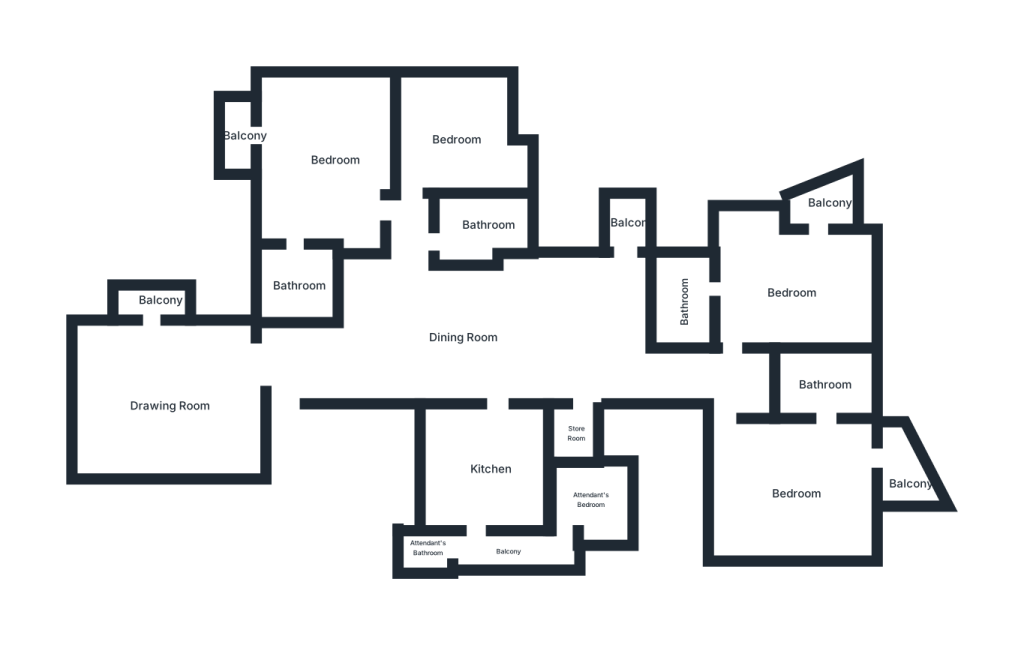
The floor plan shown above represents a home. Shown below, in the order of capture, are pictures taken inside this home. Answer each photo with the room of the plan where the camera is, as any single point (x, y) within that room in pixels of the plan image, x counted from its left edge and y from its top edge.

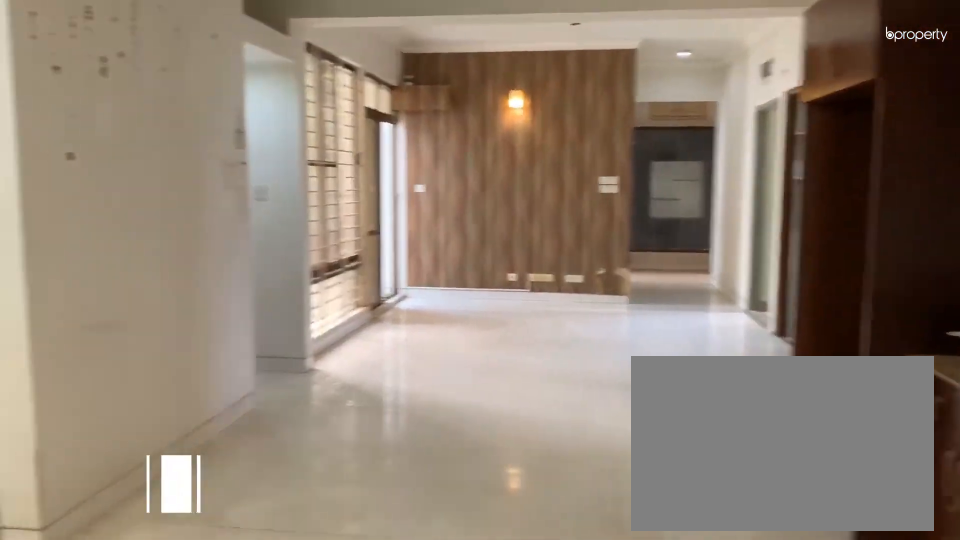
(463, 338)
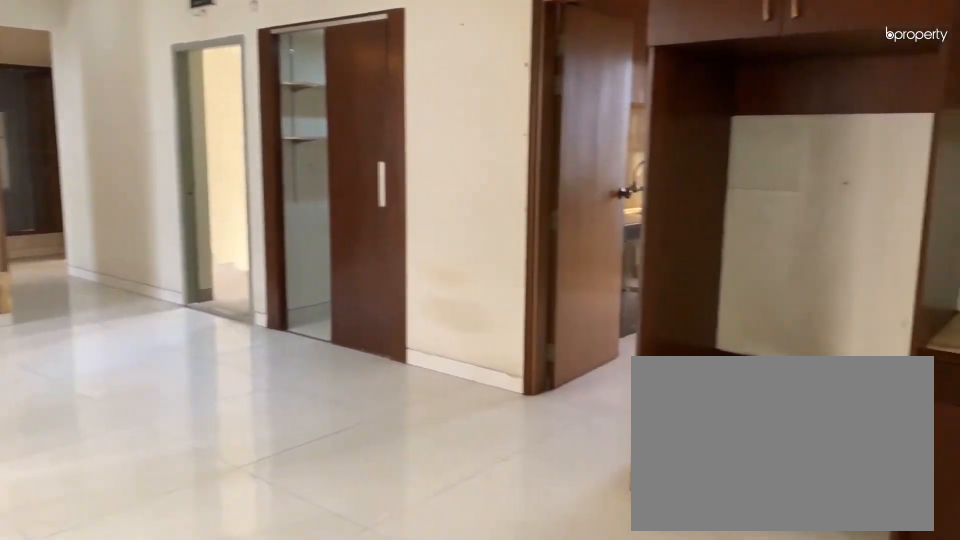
(463, 338)
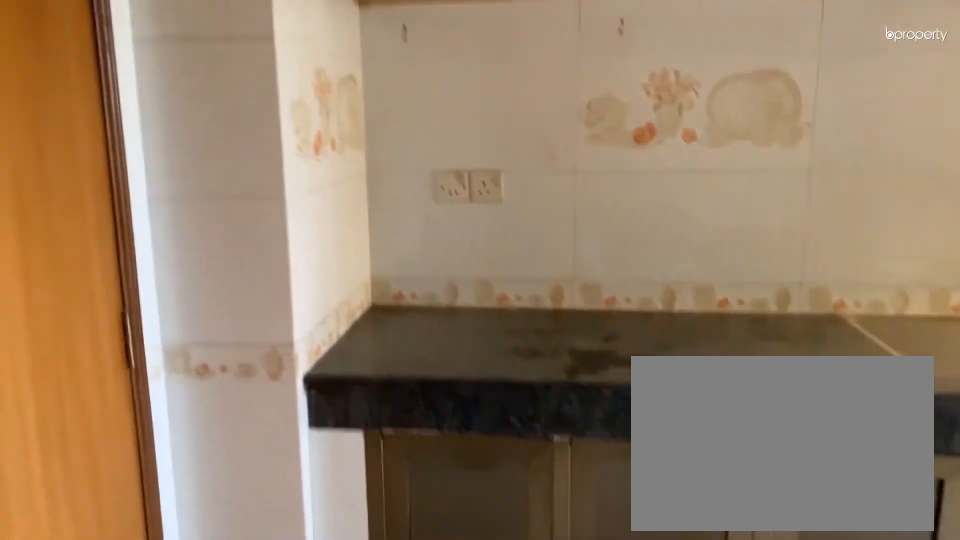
(494, 469)
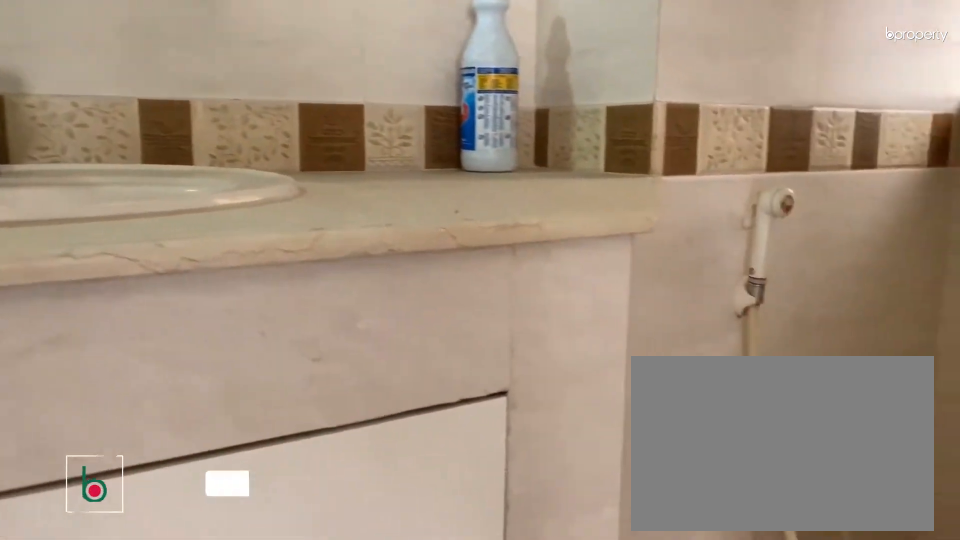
(827, 387)
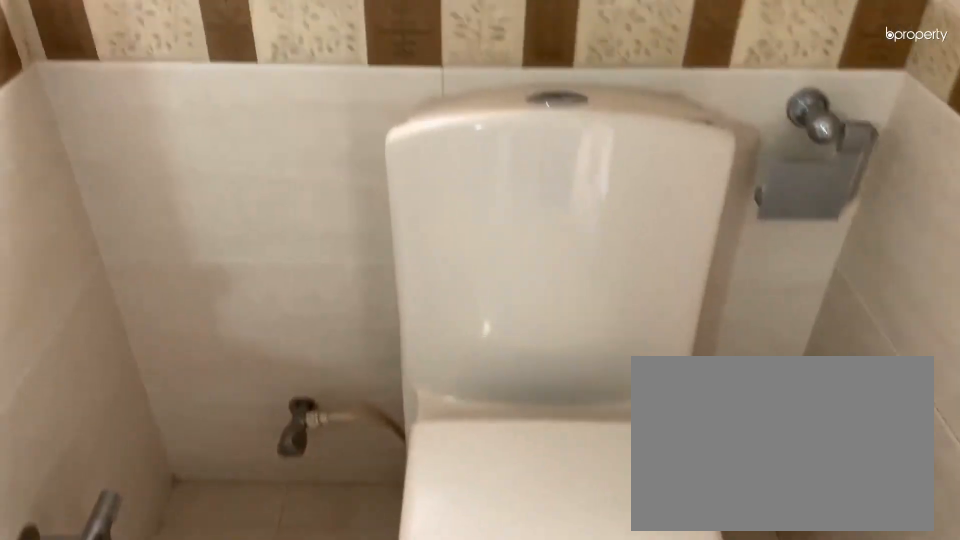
(827, 387)
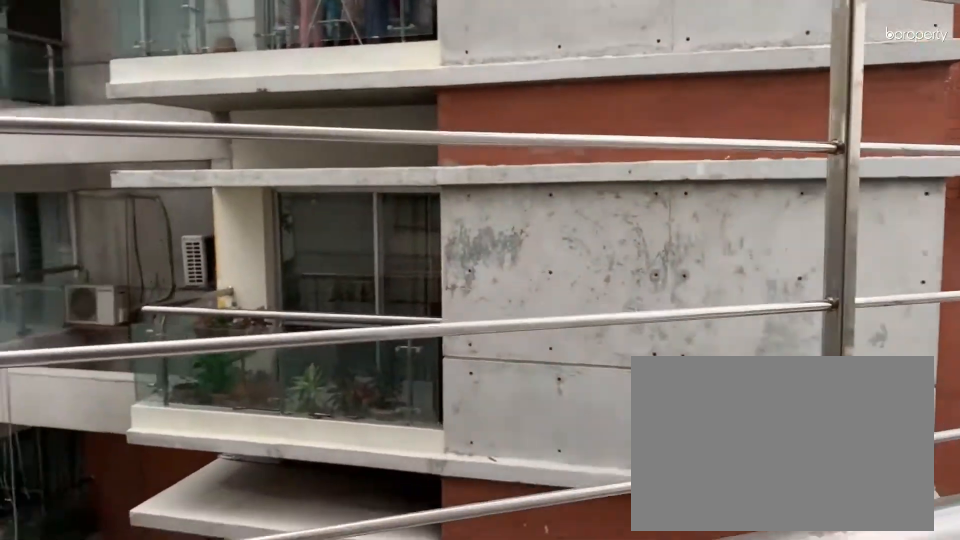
(908, 482)
